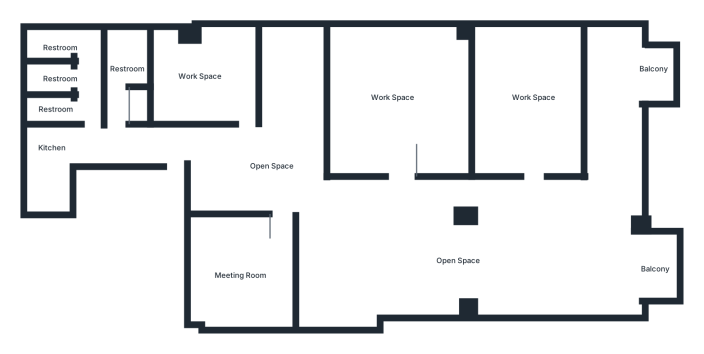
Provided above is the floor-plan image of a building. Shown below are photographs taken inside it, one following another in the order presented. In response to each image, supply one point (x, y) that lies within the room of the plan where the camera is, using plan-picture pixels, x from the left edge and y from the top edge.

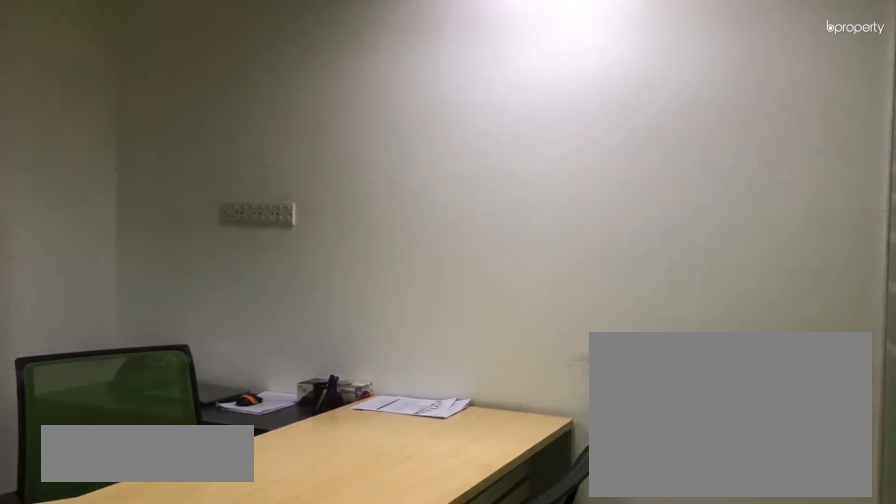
(251, 271)
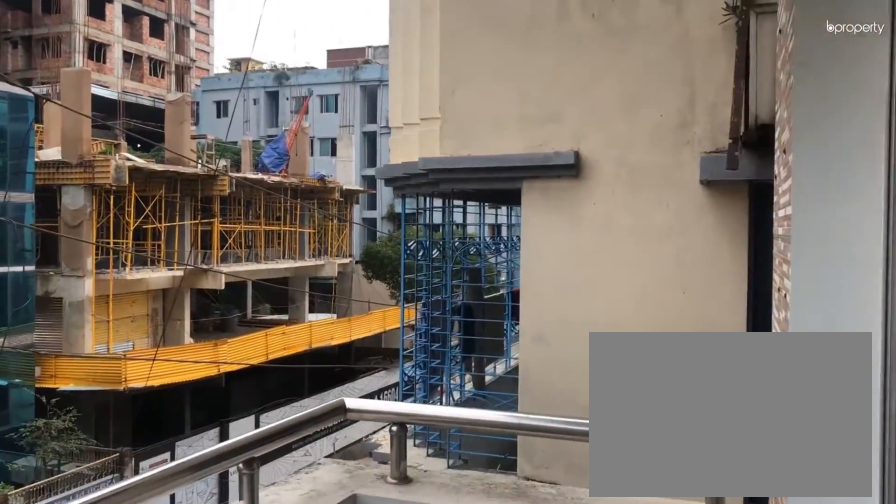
(654, 266)
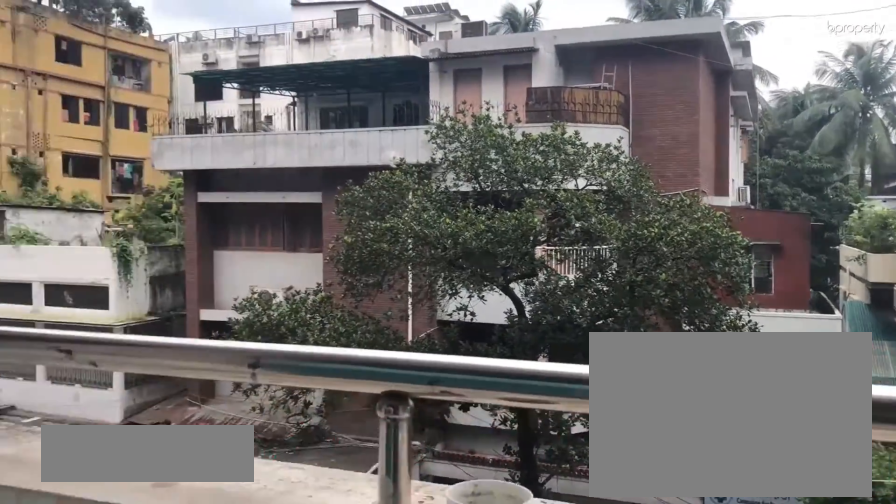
(655, 75)
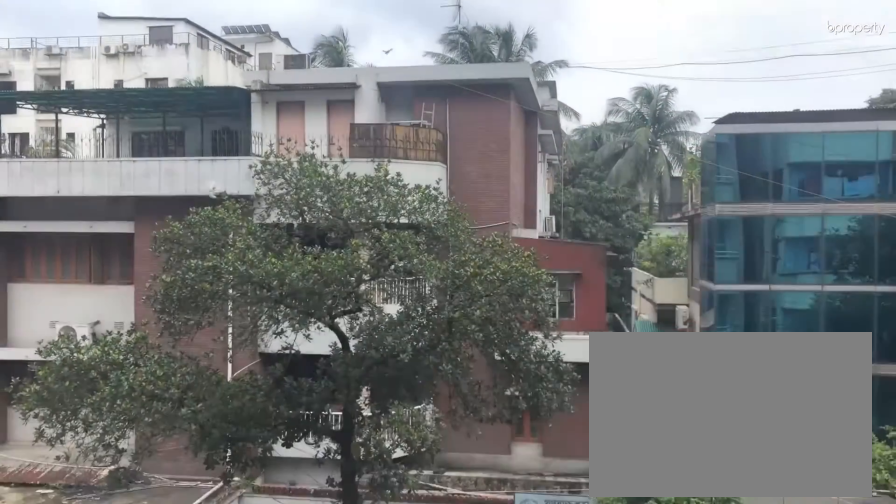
(650, 75)
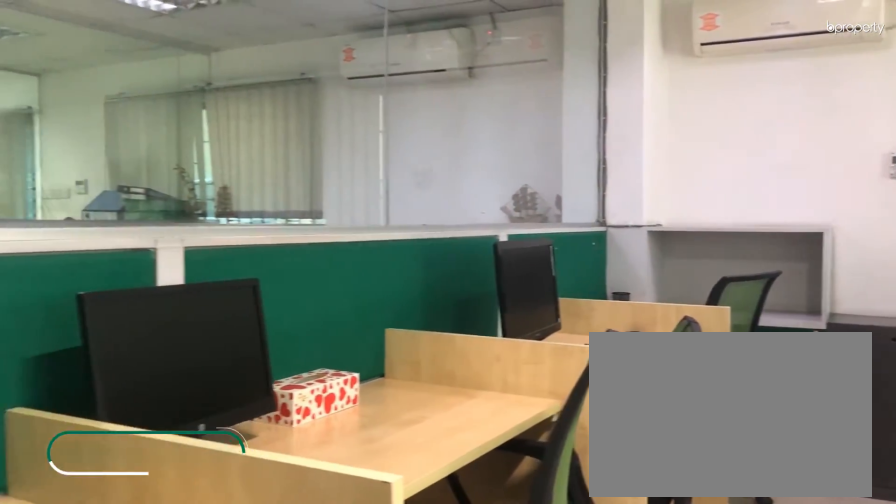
(528, 96)
